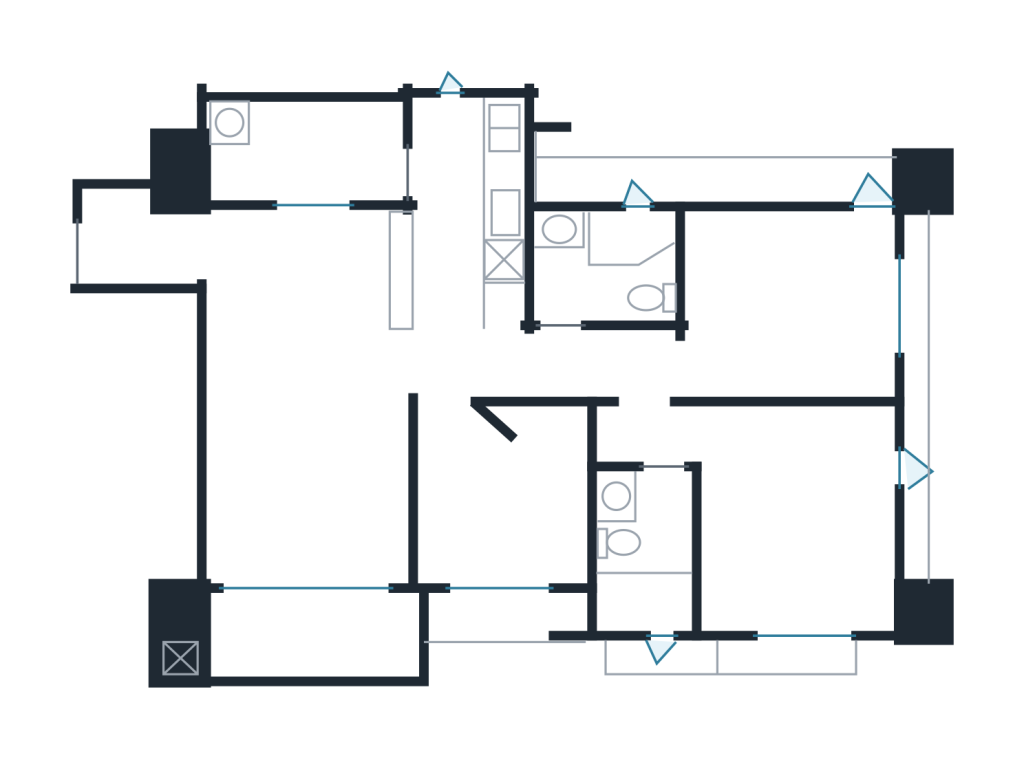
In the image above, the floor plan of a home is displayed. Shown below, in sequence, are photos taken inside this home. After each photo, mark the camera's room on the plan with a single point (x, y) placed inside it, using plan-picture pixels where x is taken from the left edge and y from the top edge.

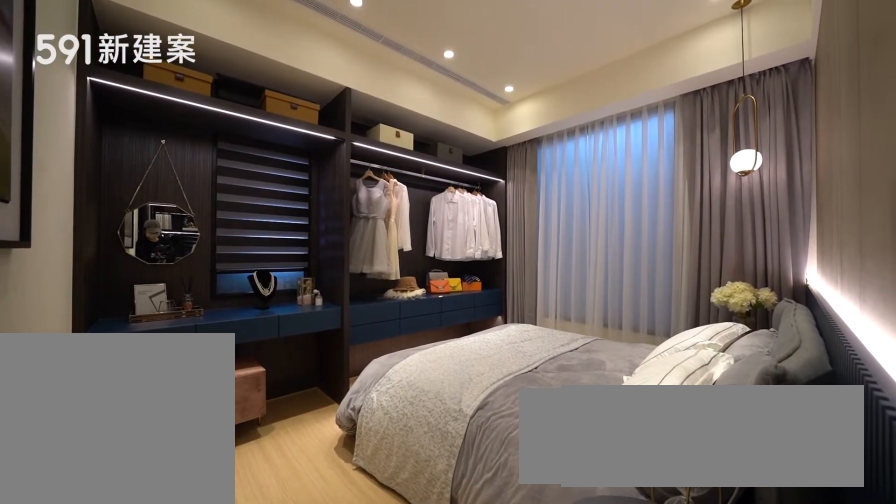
(778, 510)
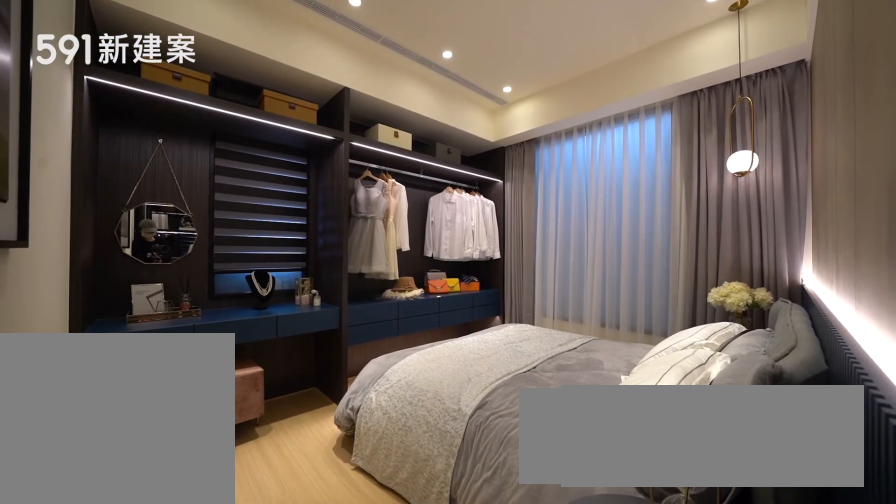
(778, 510)
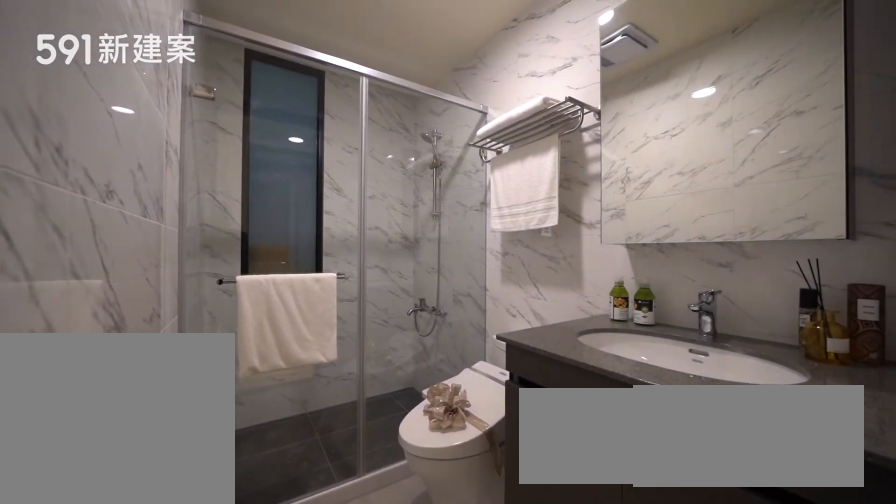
(640, 557)
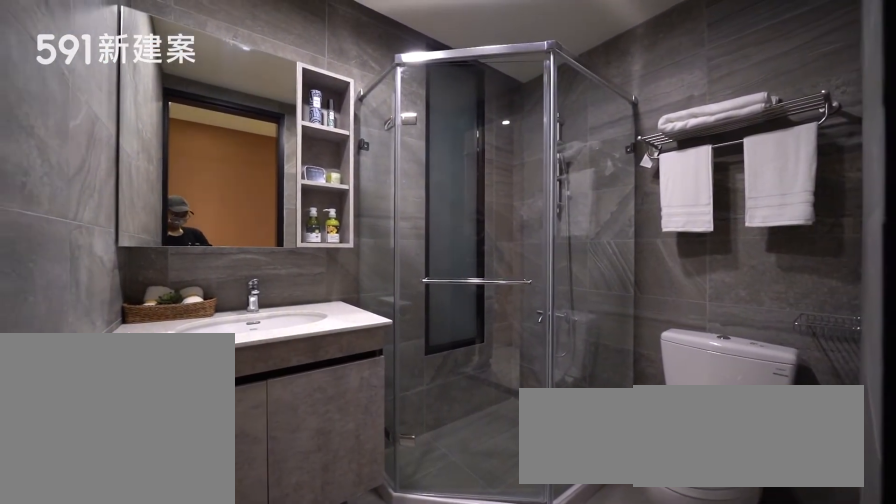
(613, 264)
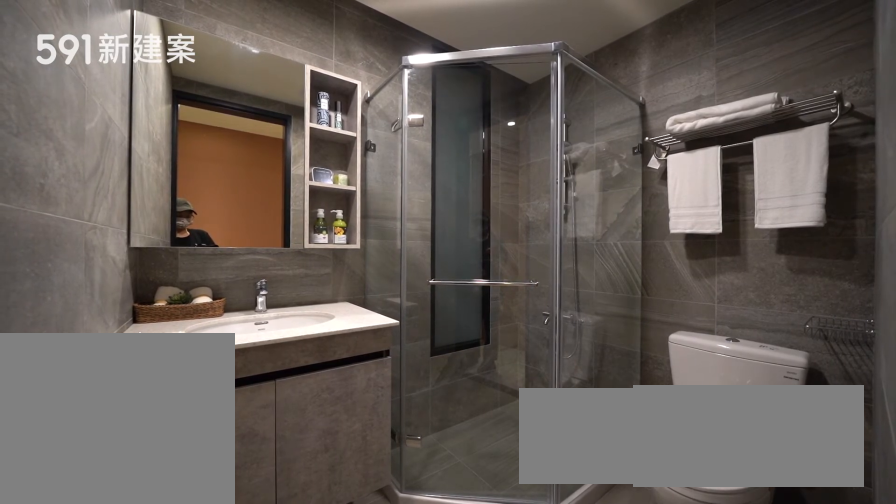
(613, 264)
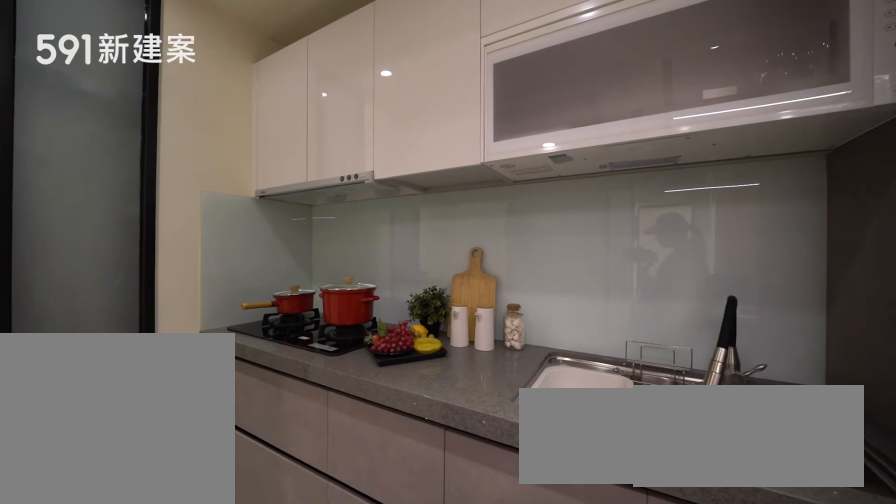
(469, 205)
